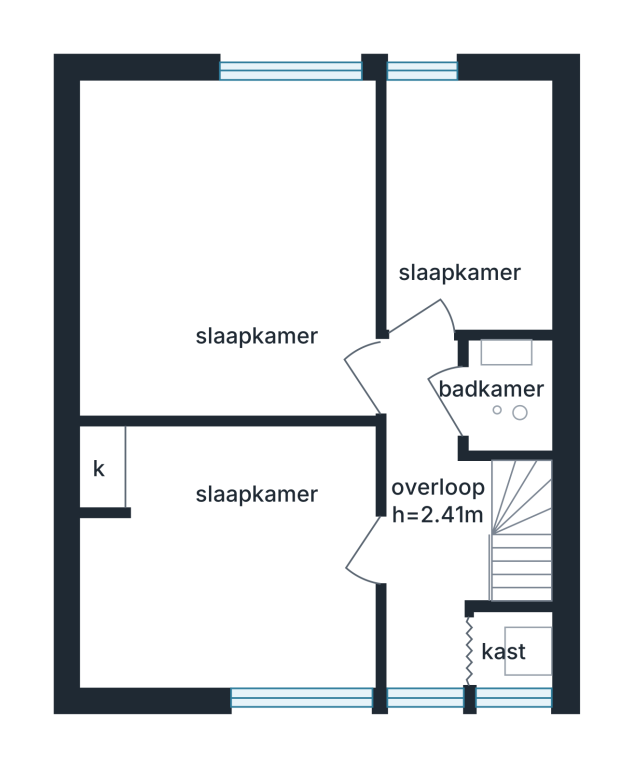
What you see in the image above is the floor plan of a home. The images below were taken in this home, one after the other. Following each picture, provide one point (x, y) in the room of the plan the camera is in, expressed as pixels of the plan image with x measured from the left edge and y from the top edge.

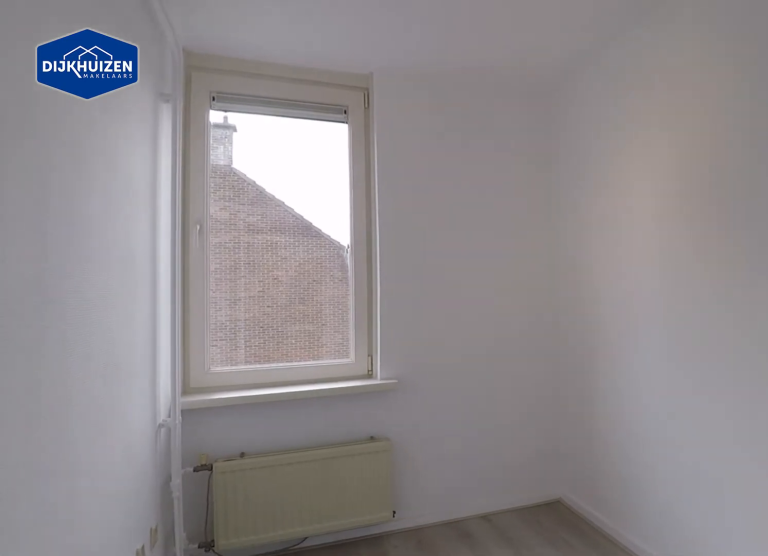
(467, 205)
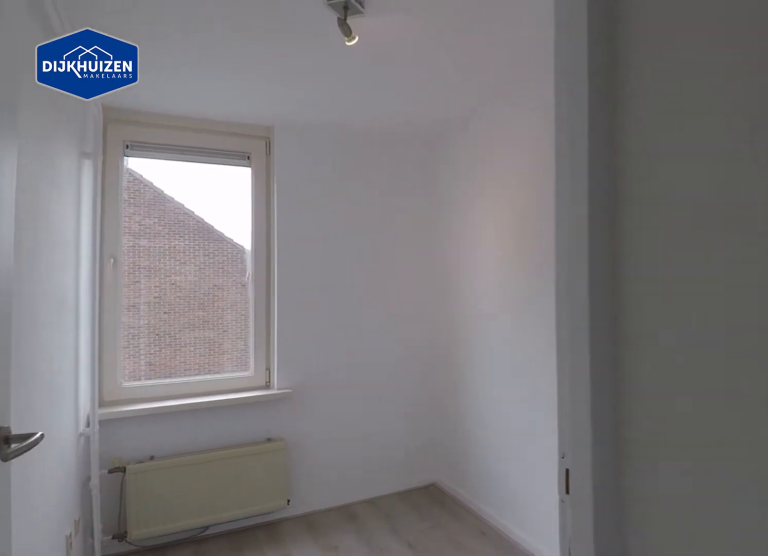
(429, 516)
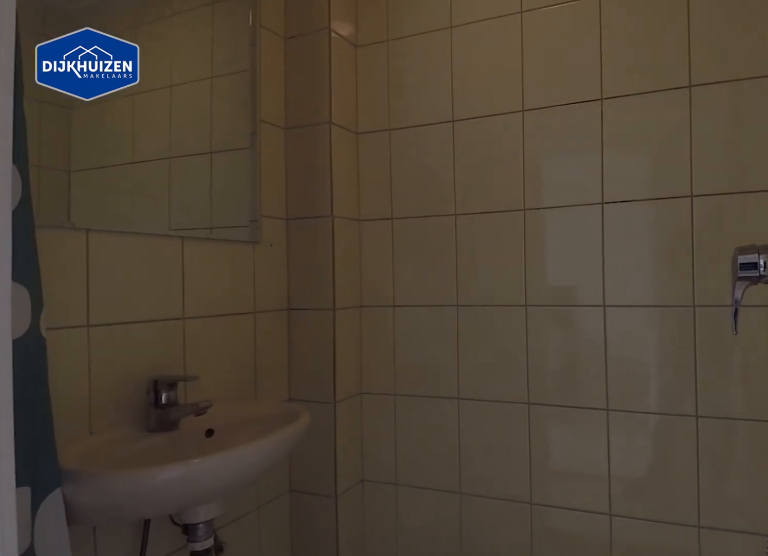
(515, 390)
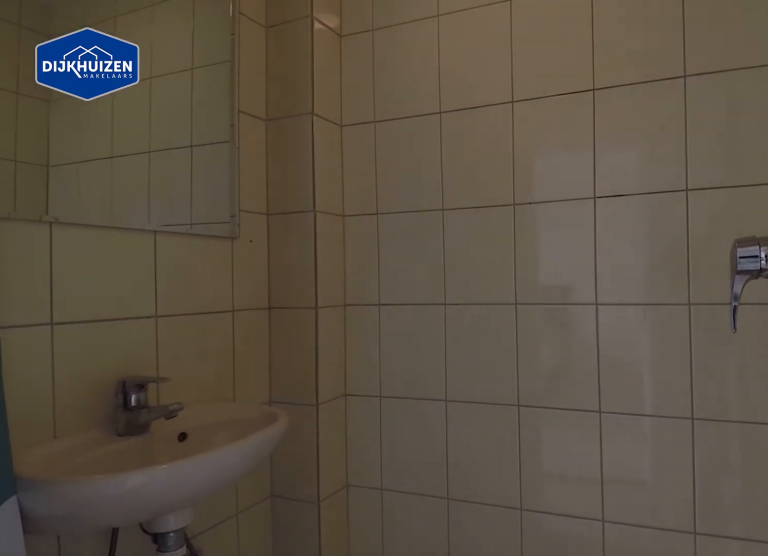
(515, 390)
